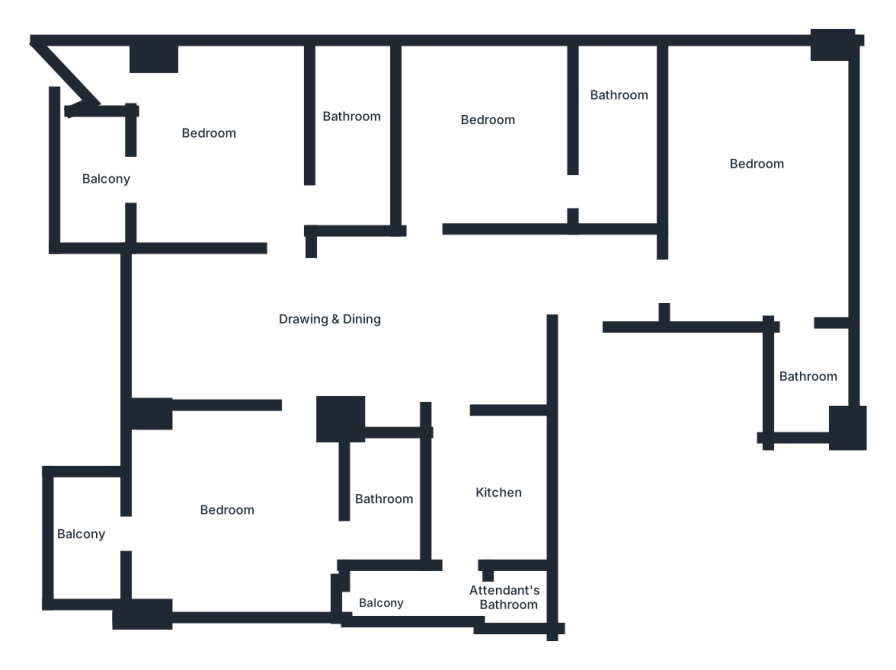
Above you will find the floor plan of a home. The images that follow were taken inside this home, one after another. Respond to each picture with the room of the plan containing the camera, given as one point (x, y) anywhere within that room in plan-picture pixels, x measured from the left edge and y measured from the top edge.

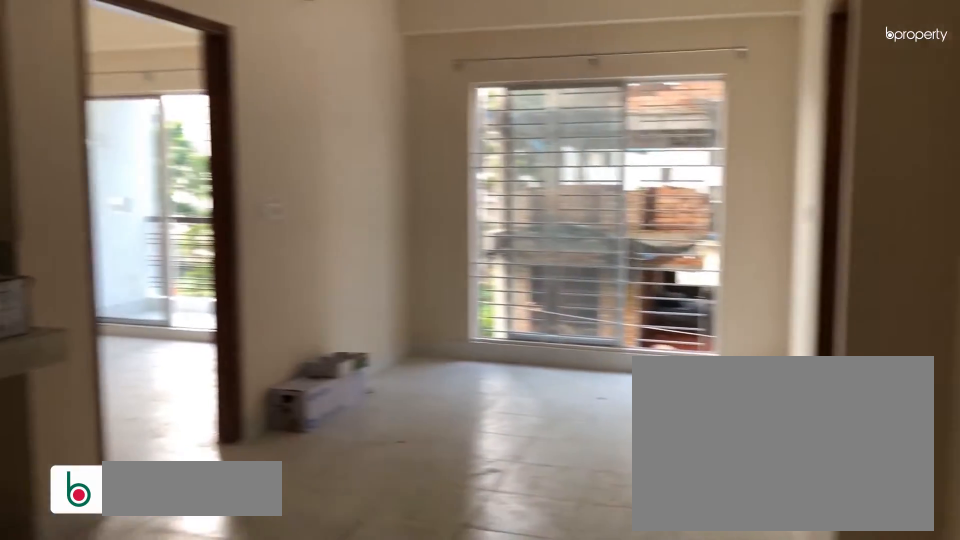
(511, 289)
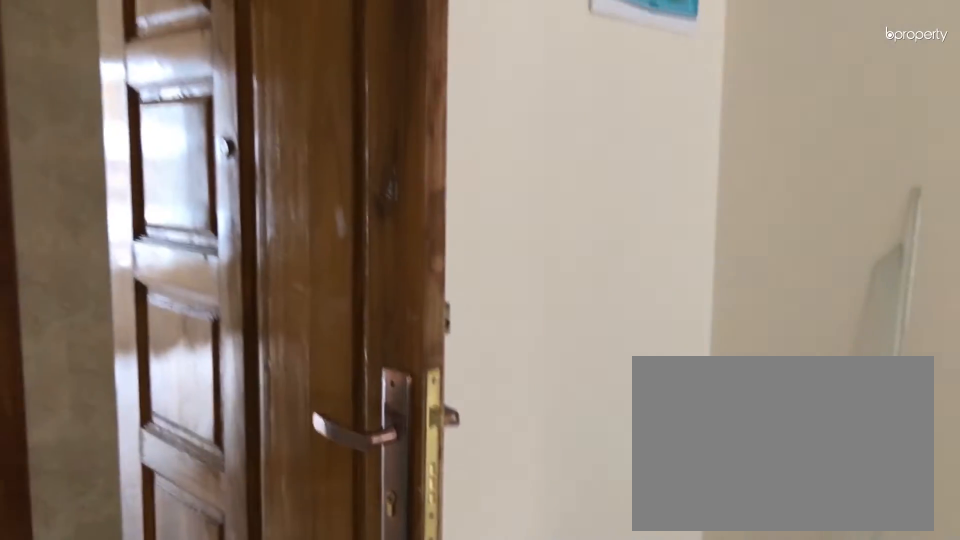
(348, 321)
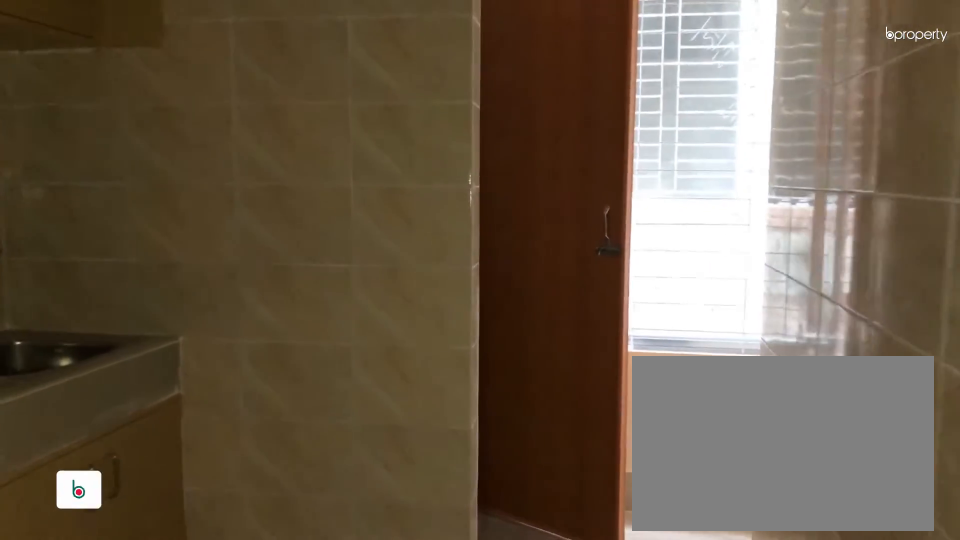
(488, 469)
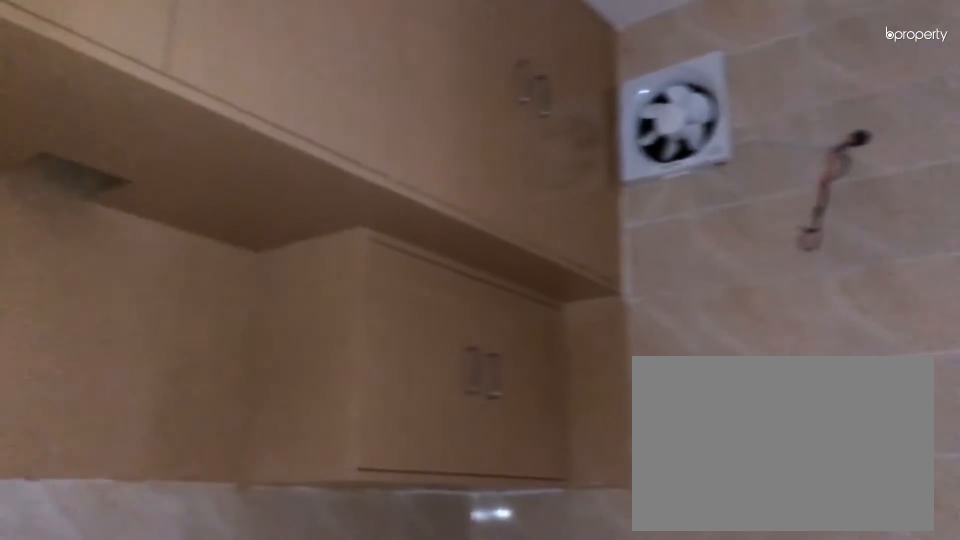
(488, 469)
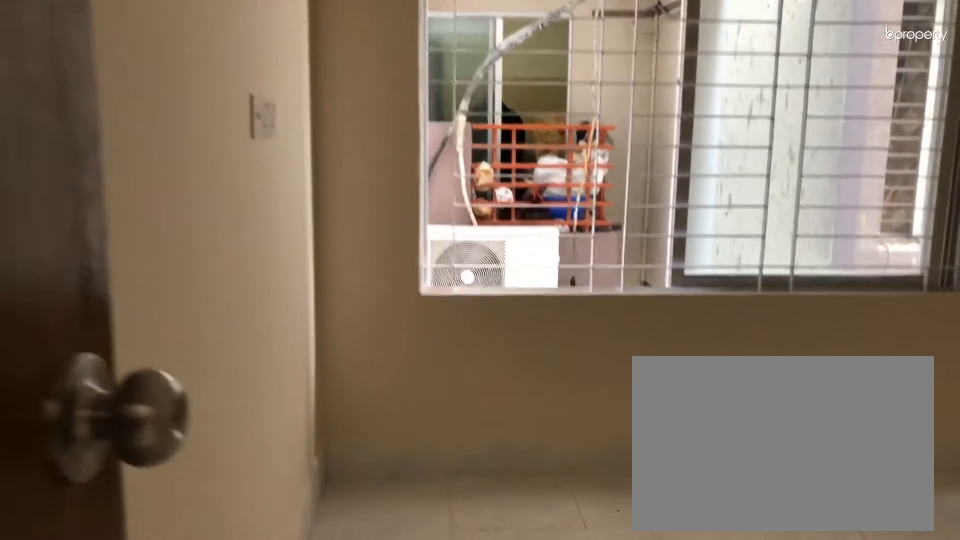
(506, 150)
